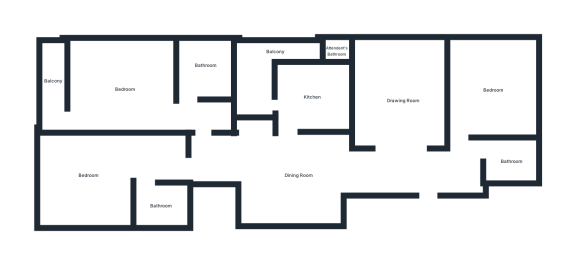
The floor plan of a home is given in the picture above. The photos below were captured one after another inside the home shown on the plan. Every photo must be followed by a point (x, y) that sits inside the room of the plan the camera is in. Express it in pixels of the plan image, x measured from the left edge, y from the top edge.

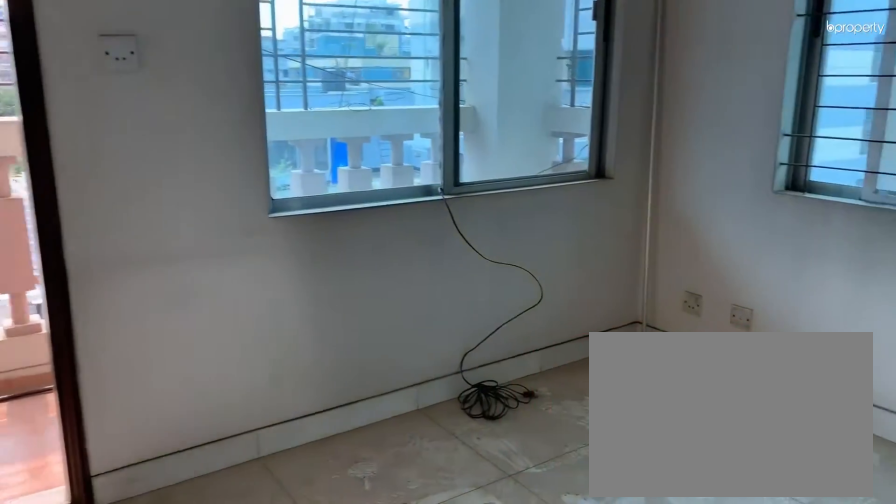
(126, 91)
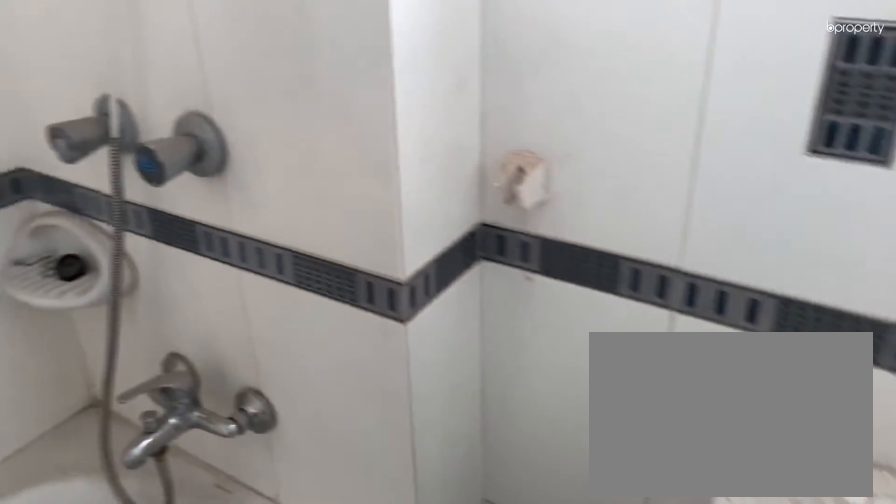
(207, 65)
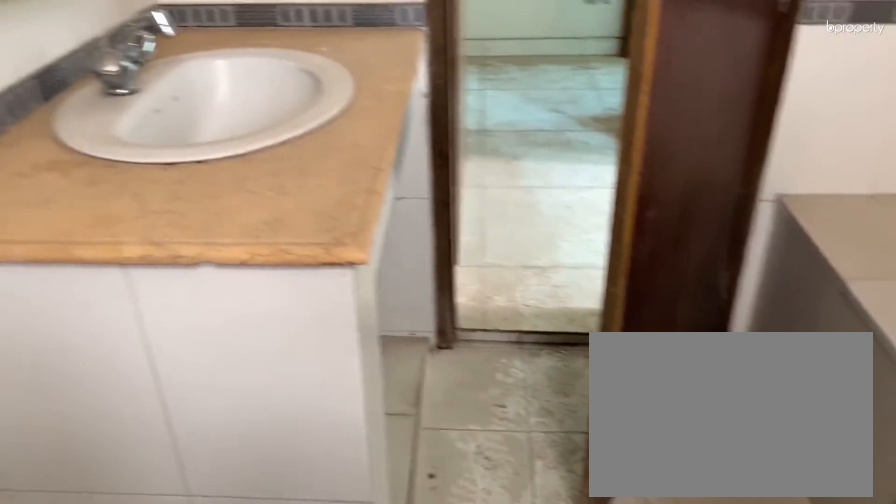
(207, 65)
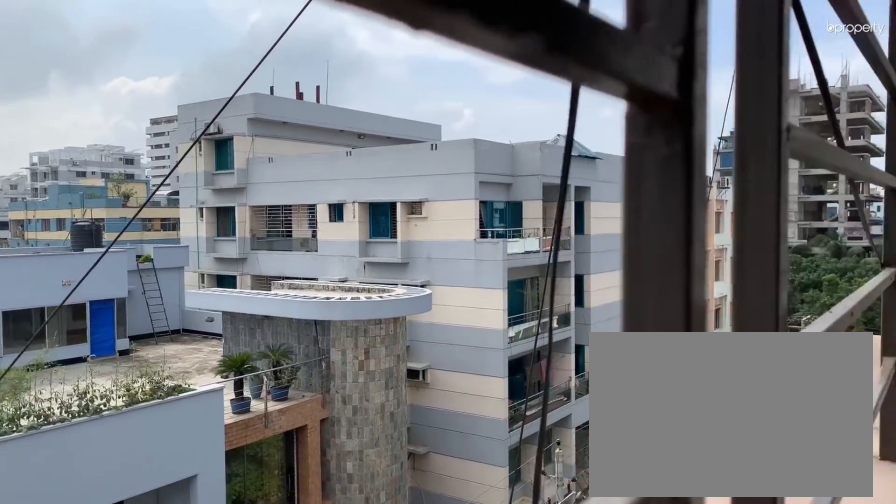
(50, 82)
